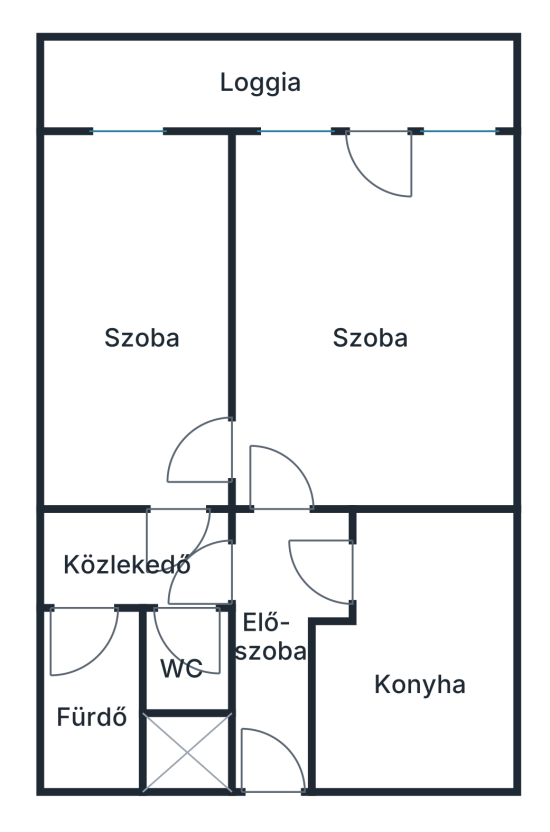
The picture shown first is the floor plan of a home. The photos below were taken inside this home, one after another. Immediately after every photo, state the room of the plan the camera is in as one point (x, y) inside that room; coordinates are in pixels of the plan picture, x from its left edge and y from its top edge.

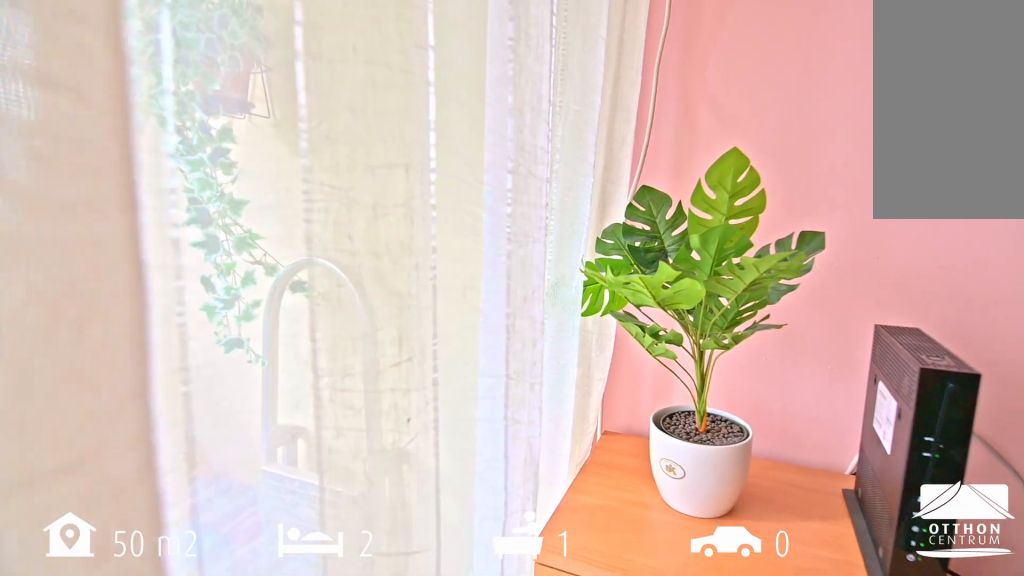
(365, 365)
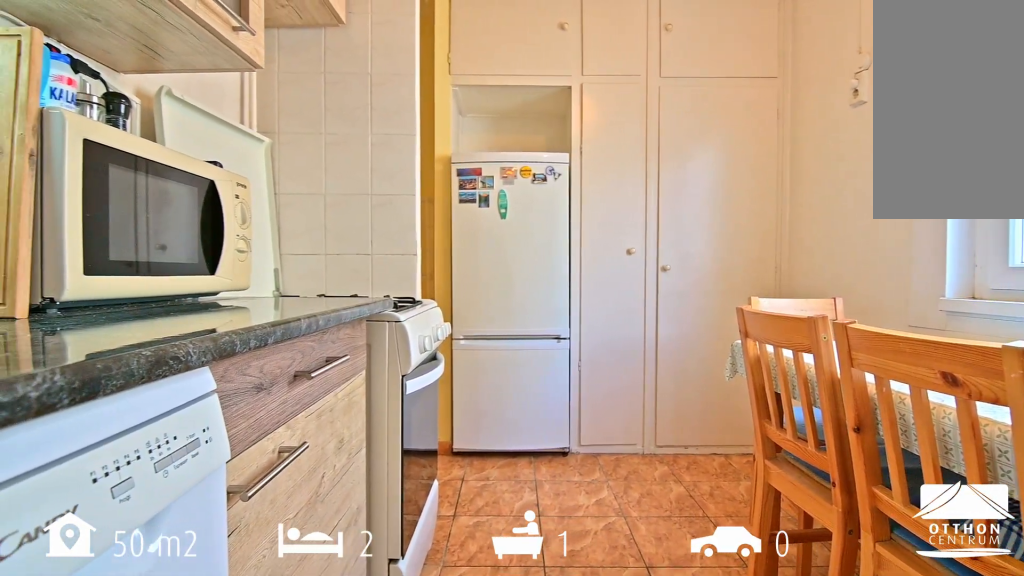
(436, 640)
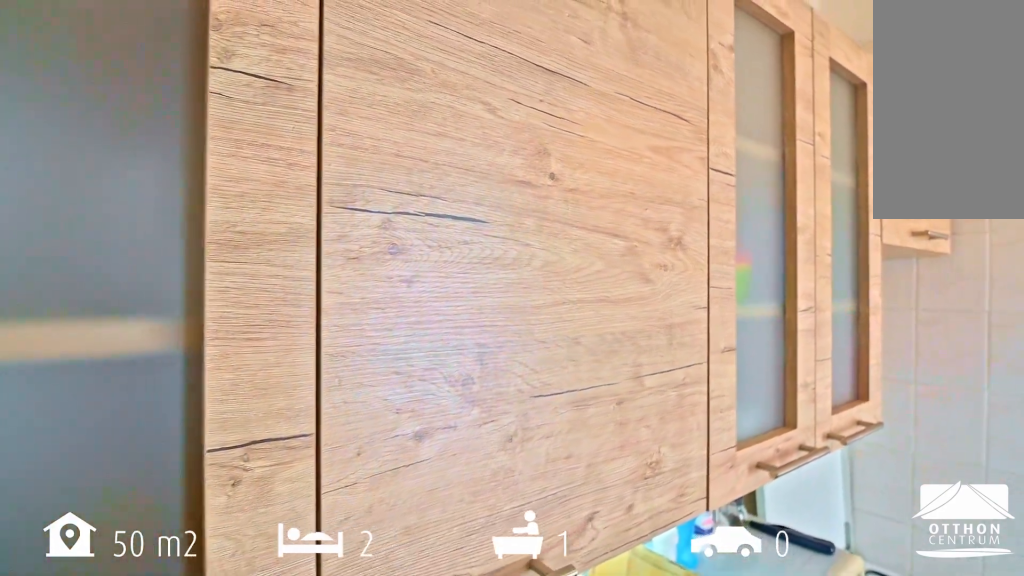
(436, 640)
